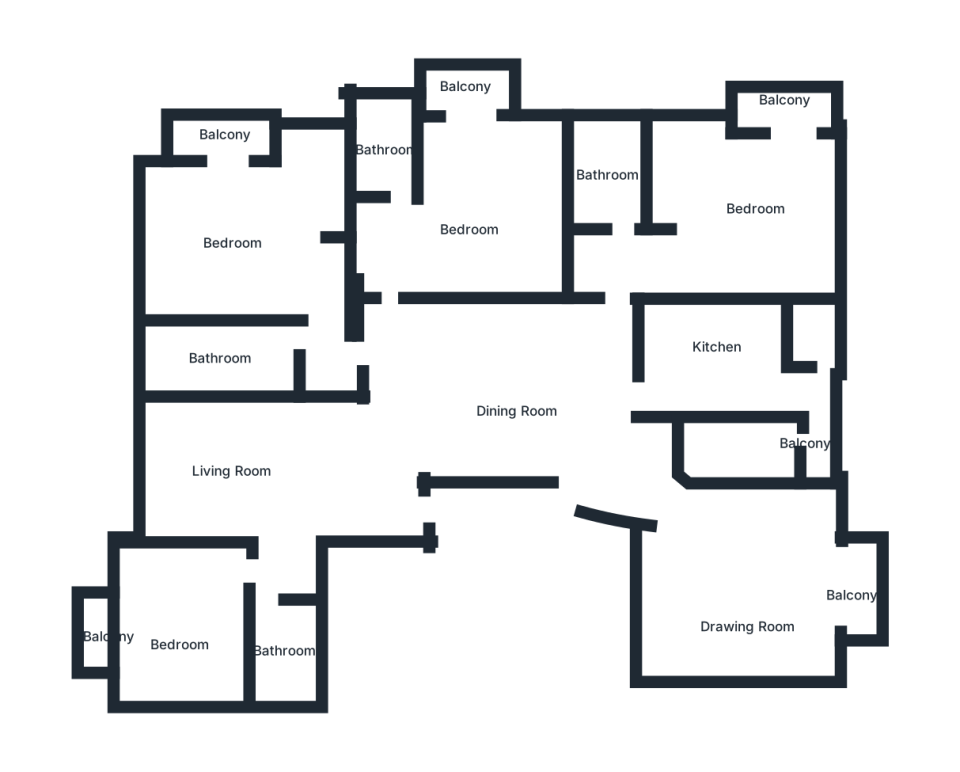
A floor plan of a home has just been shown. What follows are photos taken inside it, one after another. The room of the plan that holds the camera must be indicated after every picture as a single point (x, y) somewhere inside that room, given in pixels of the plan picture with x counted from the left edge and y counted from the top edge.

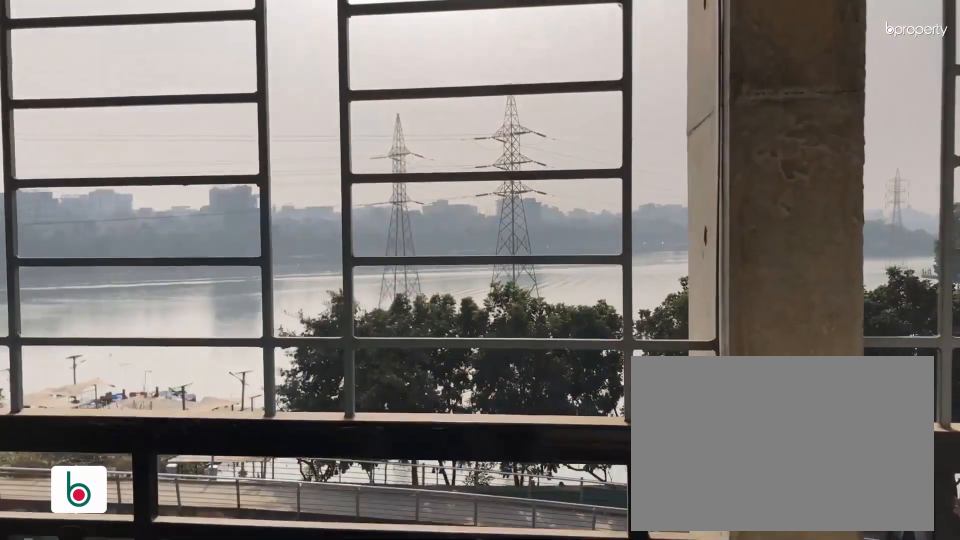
(469, 83)
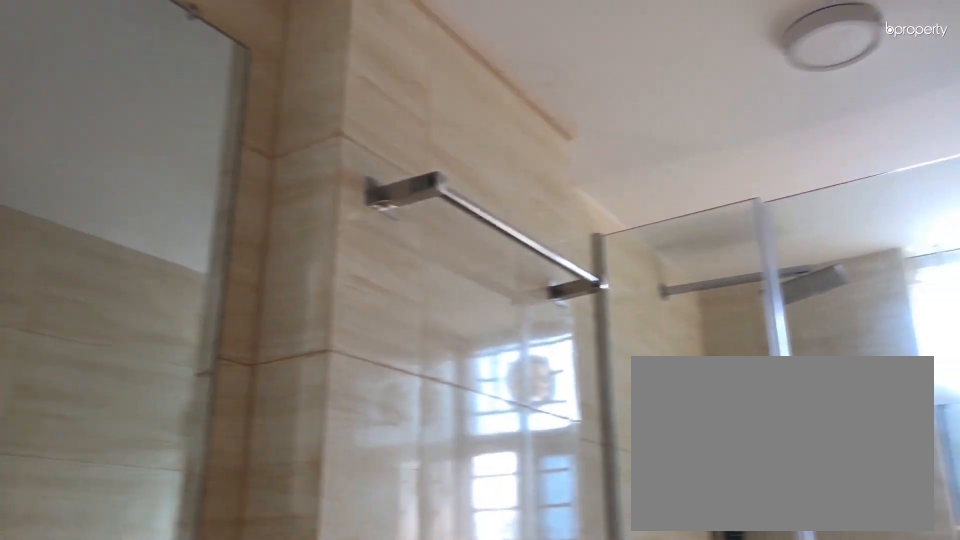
(395, 149)
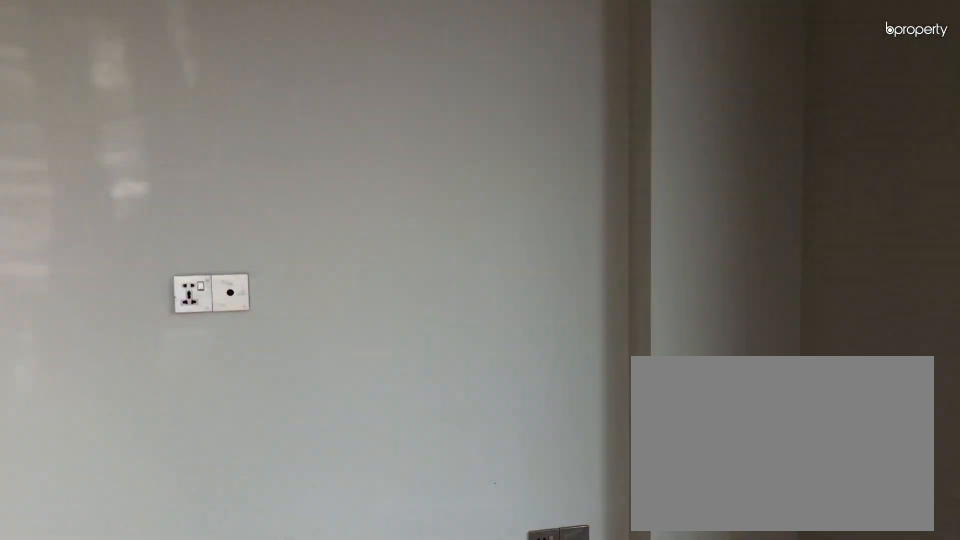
(233, 232)
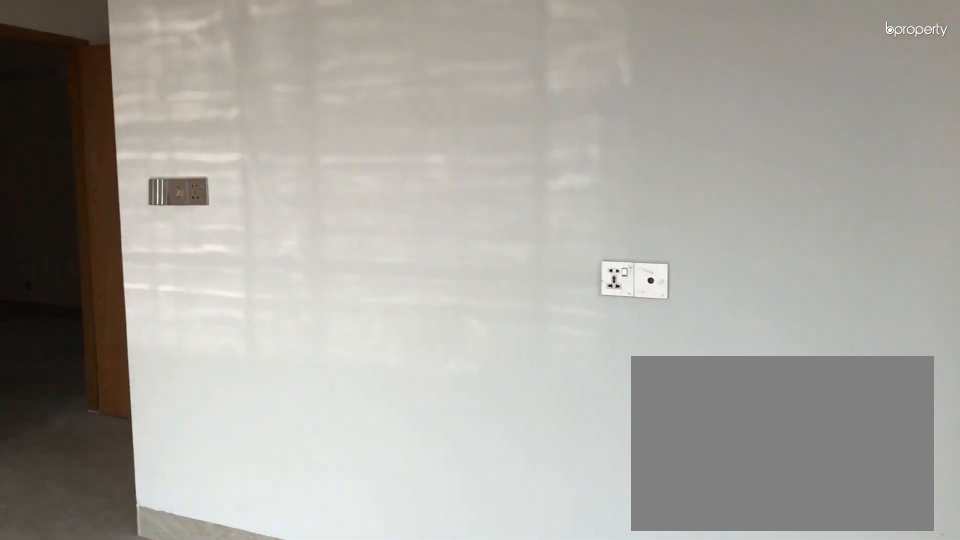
(233, 232)
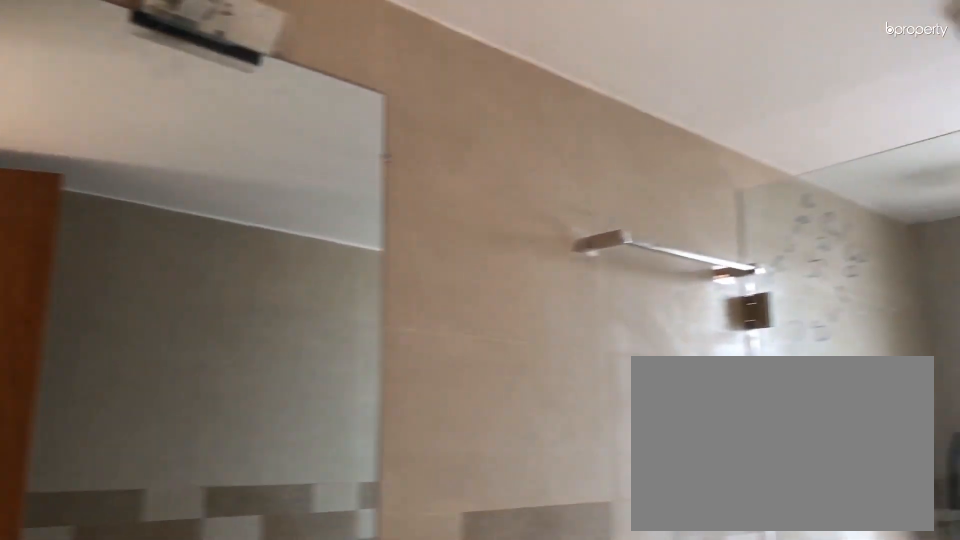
(229, 354)
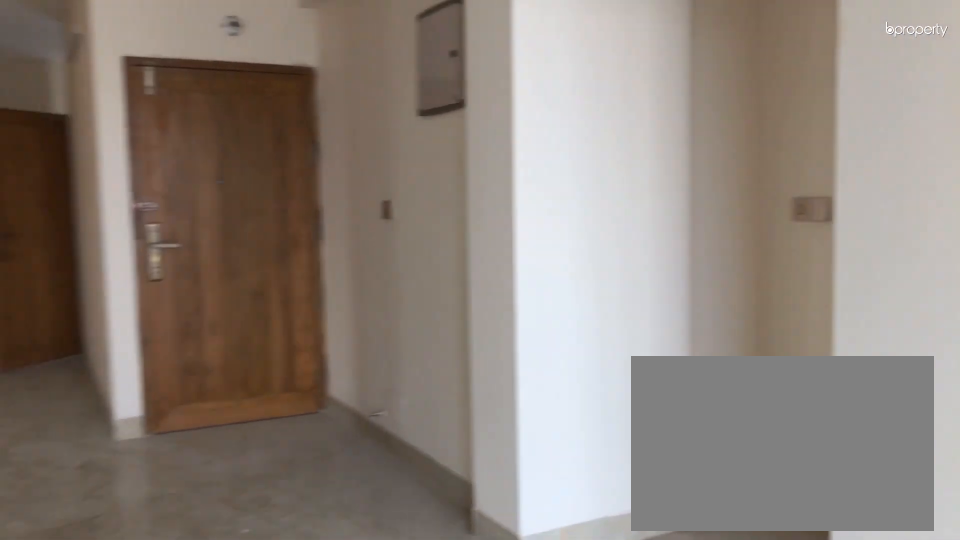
(274, 473)
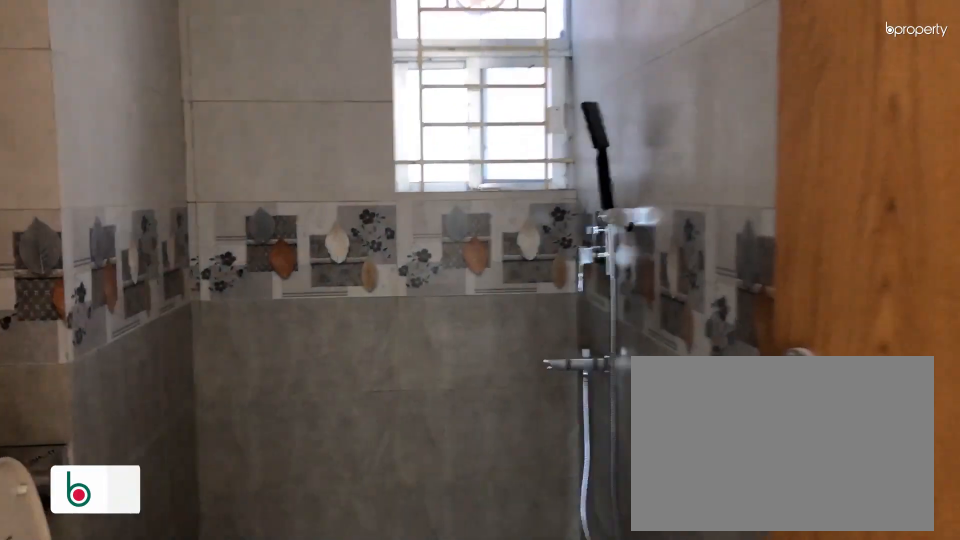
(274, 640)
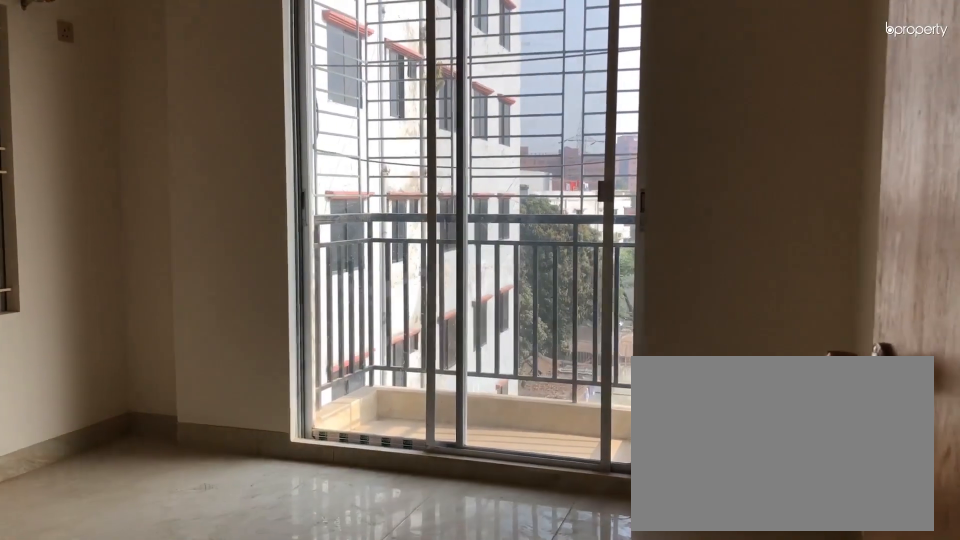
(178, 630)
